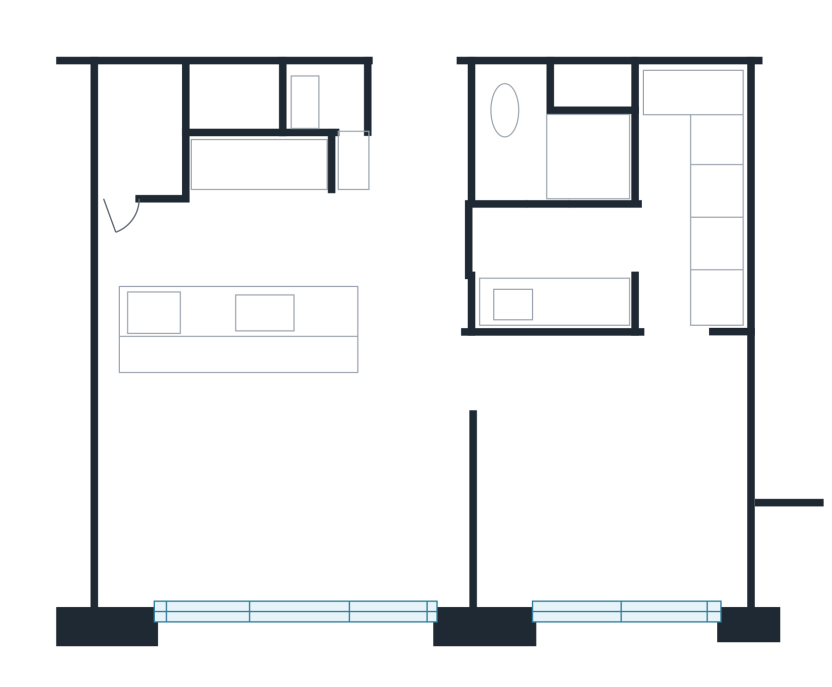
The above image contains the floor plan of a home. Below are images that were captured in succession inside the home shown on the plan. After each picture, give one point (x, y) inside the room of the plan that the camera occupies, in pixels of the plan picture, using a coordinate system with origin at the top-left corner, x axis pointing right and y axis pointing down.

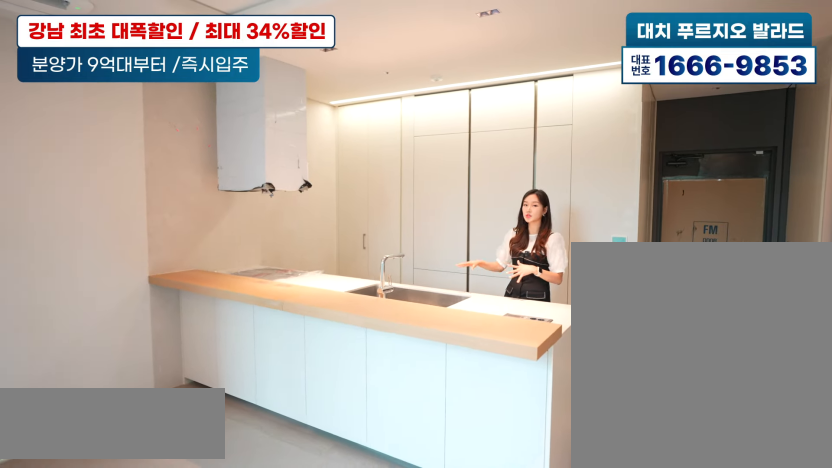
(244, 226)
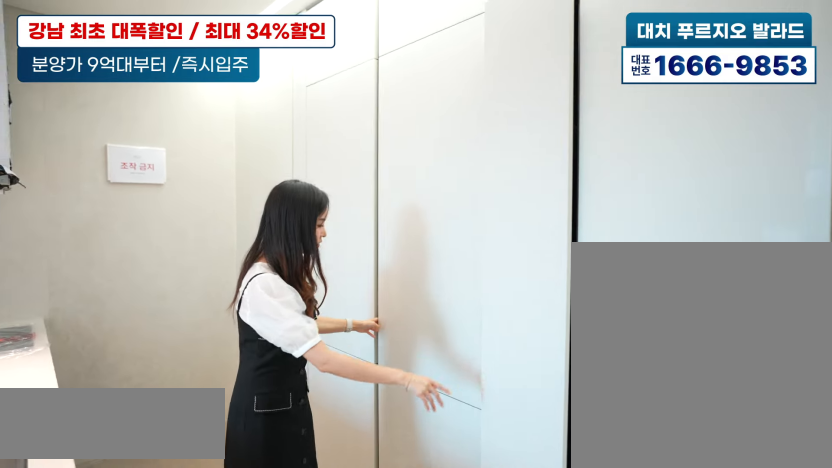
(246, 227)
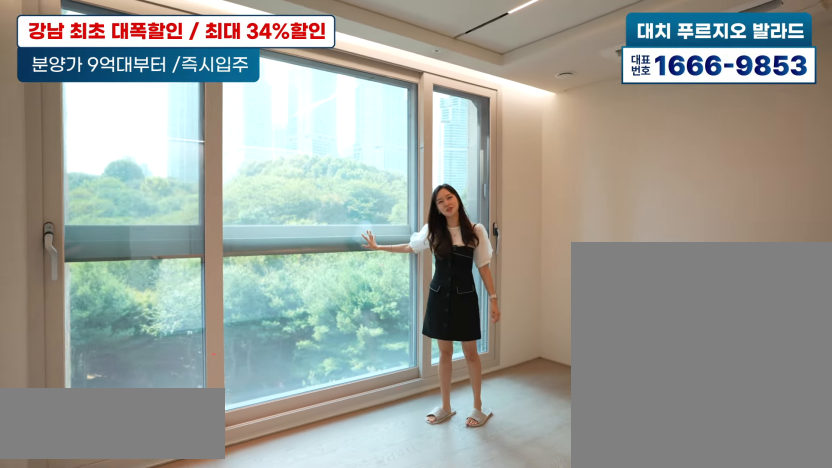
(272, 491)
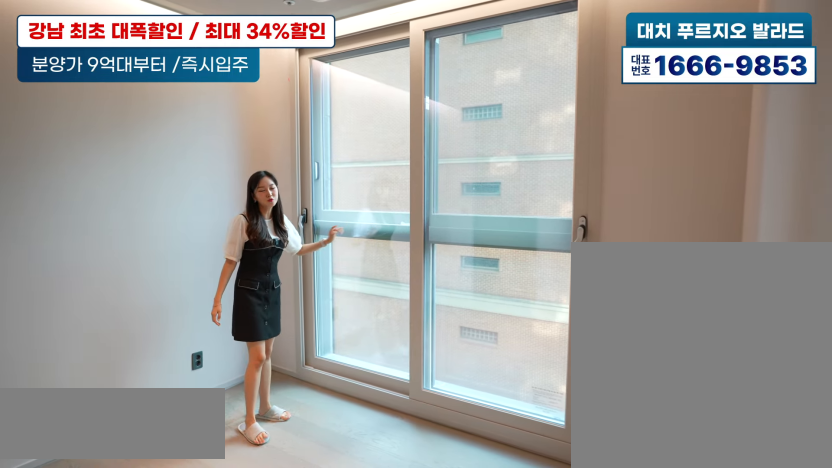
(617, 486)
